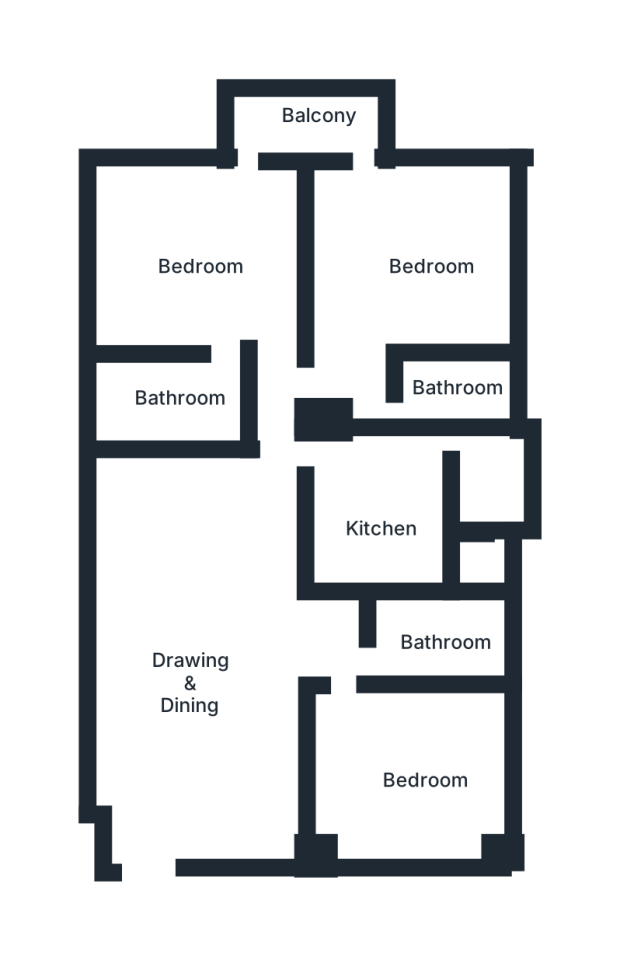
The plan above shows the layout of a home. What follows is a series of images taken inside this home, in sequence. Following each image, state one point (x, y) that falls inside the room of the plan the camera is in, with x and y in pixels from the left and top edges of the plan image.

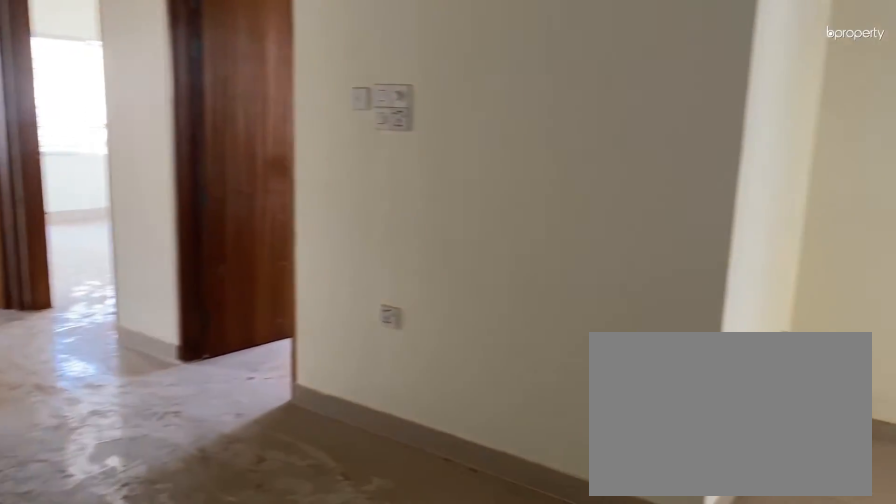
(211, 674)
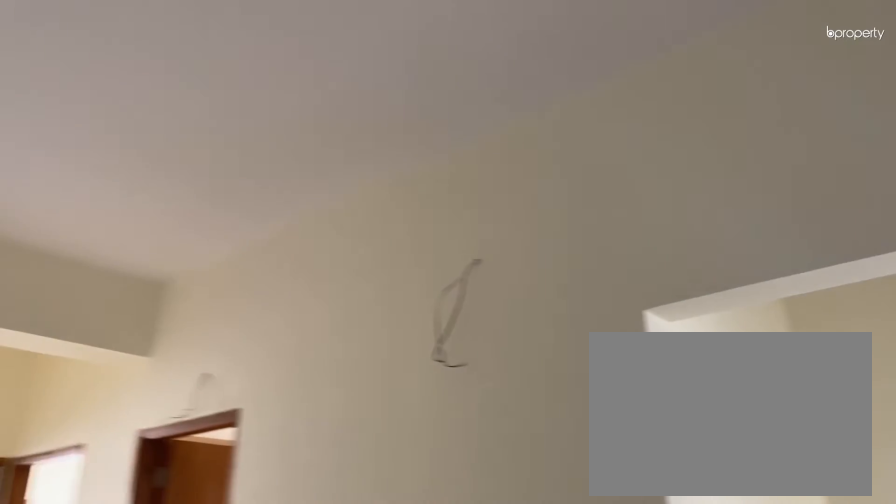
(211, 674)
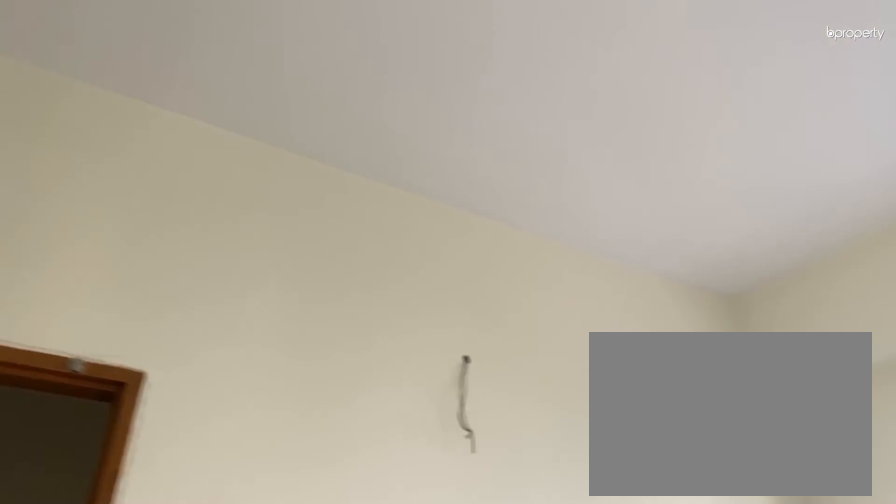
(423, 781)
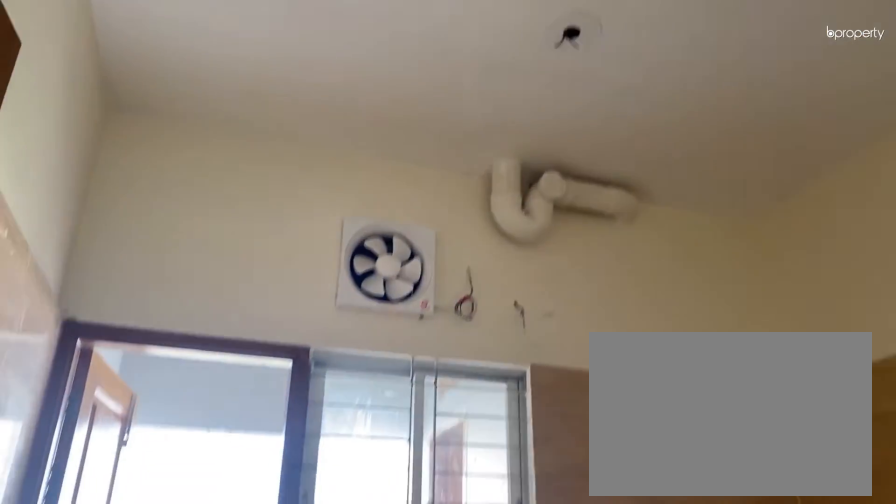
(377, 525)
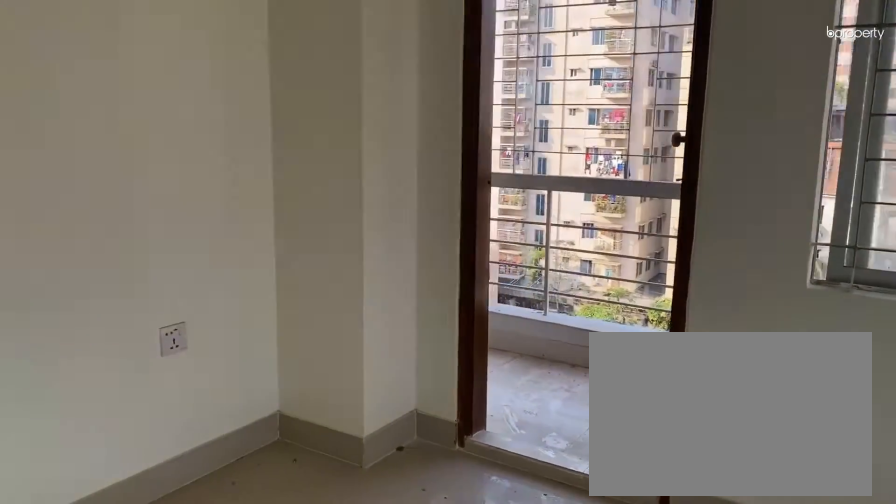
(434, 263)
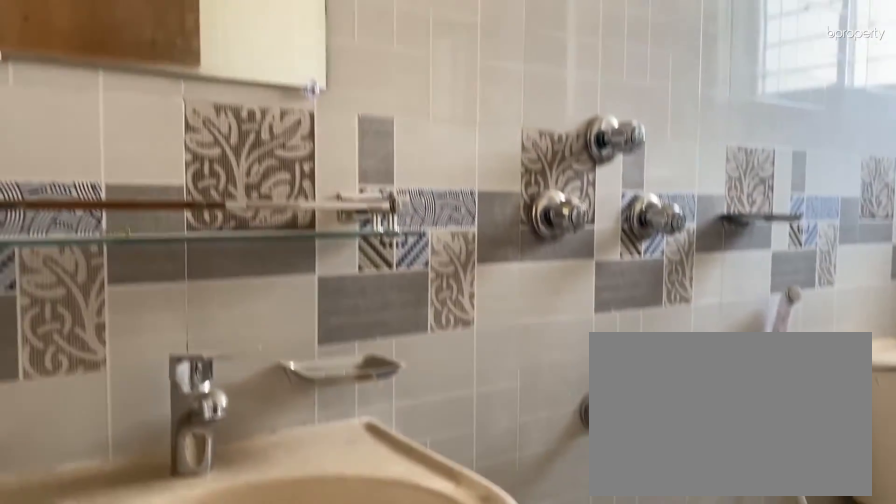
(474, 384)
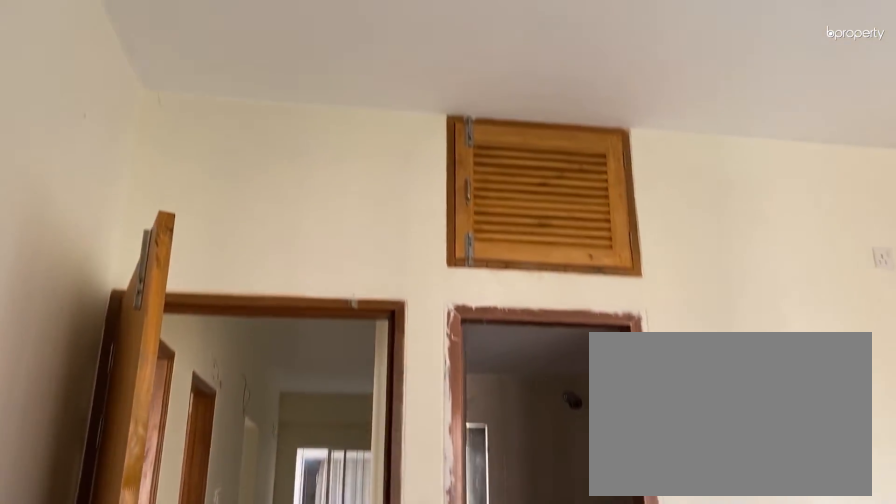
(201, 266)
